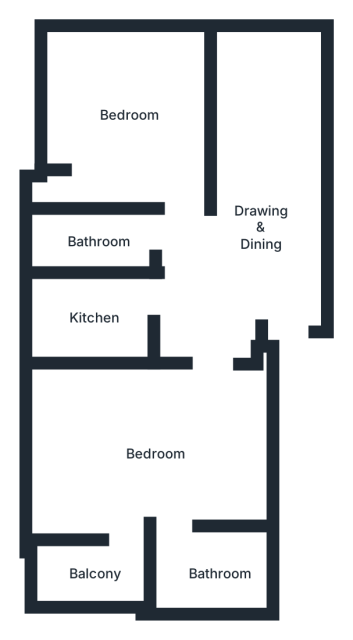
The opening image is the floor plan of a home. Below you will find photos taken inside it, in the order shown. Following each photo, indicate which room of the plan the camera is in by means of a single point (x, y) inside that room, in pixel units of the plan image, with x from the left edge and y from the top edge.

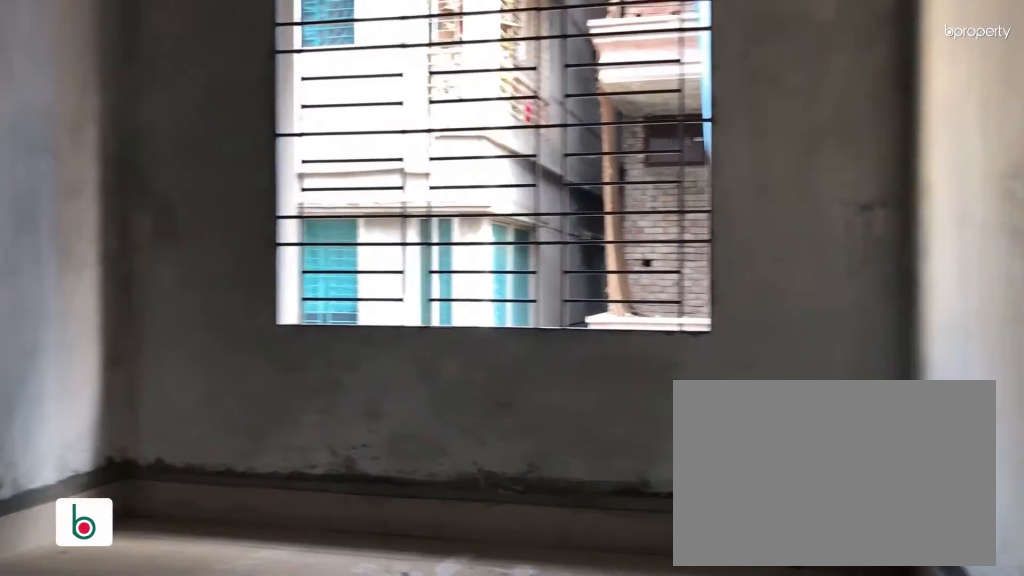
(121, 105)
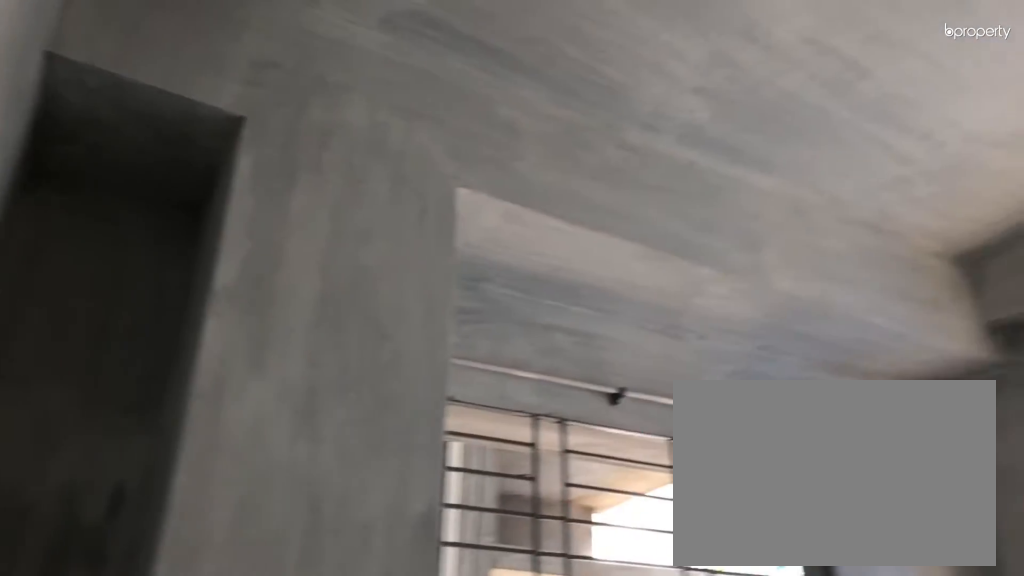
(121, 105)
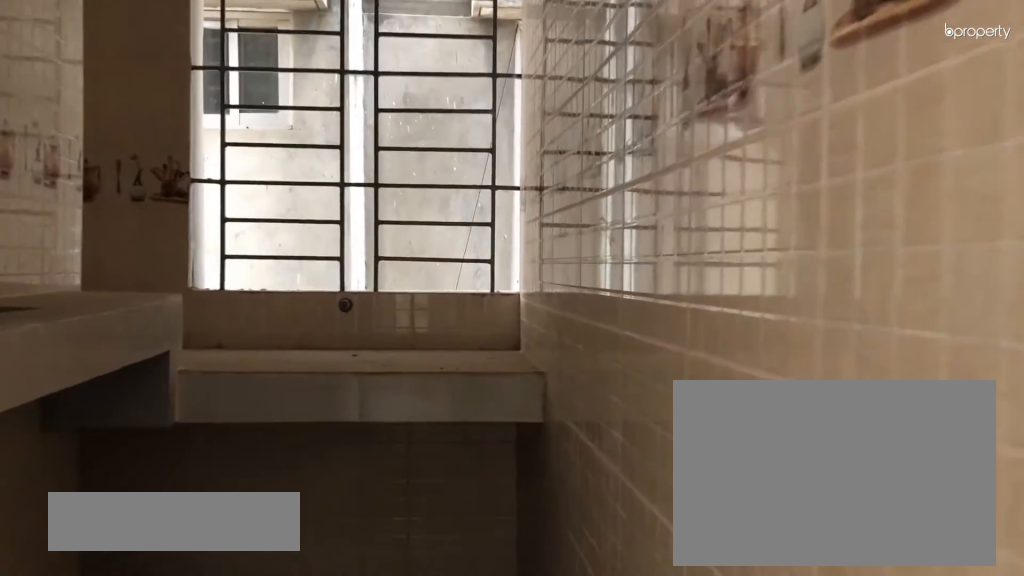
(101, 318)
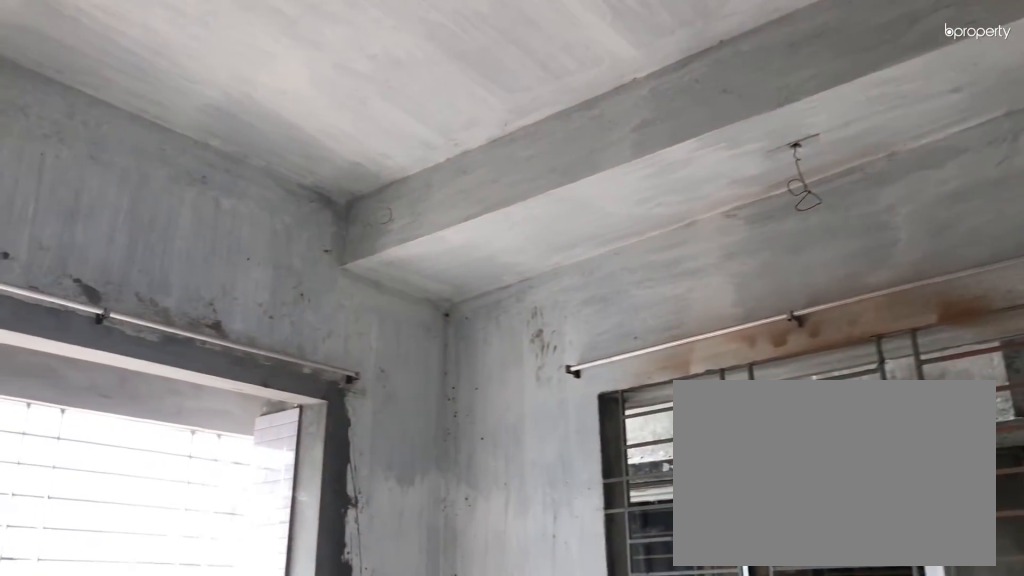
(162, 449)
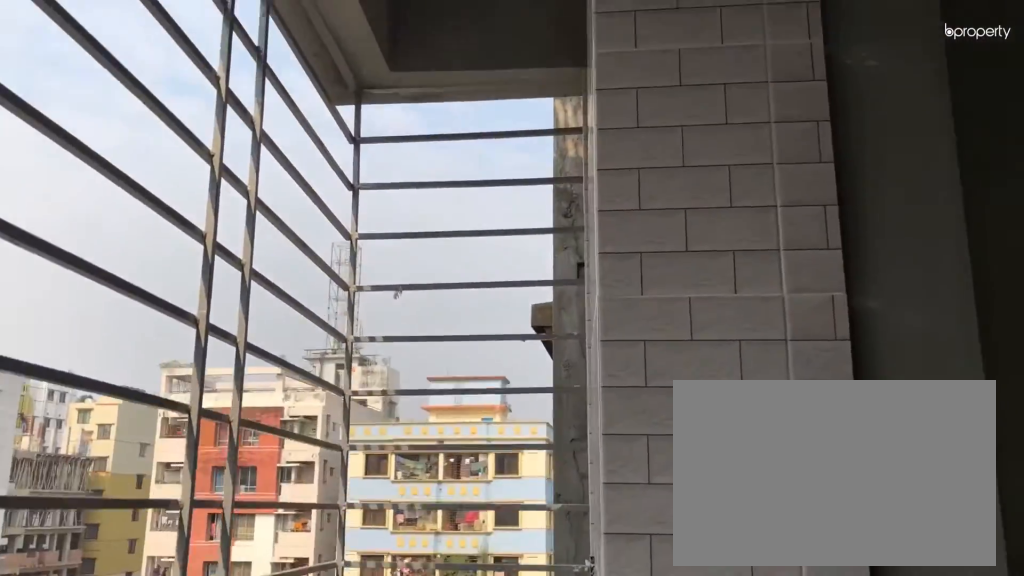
(93, 568)
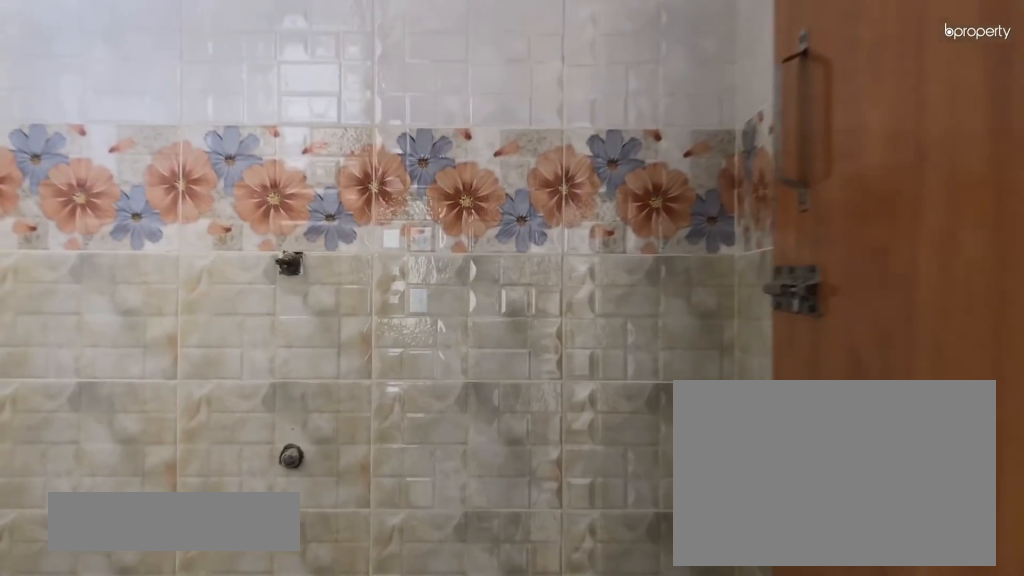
(221, 569)
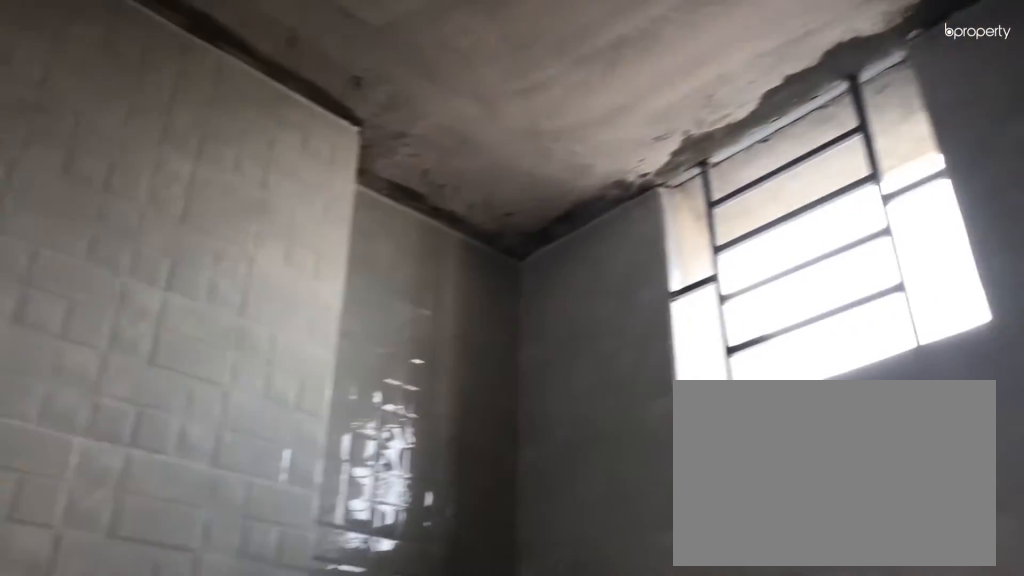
(221, 569)
